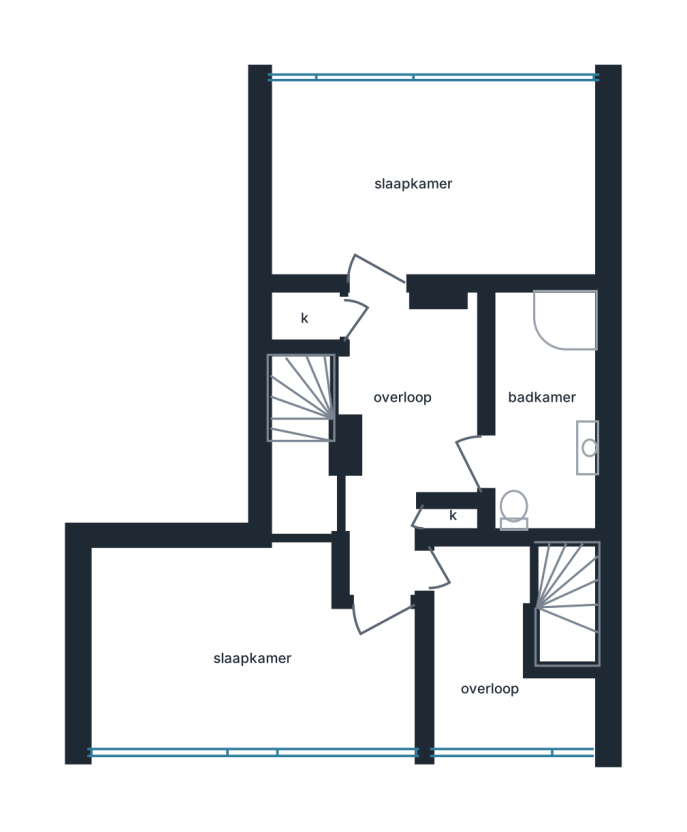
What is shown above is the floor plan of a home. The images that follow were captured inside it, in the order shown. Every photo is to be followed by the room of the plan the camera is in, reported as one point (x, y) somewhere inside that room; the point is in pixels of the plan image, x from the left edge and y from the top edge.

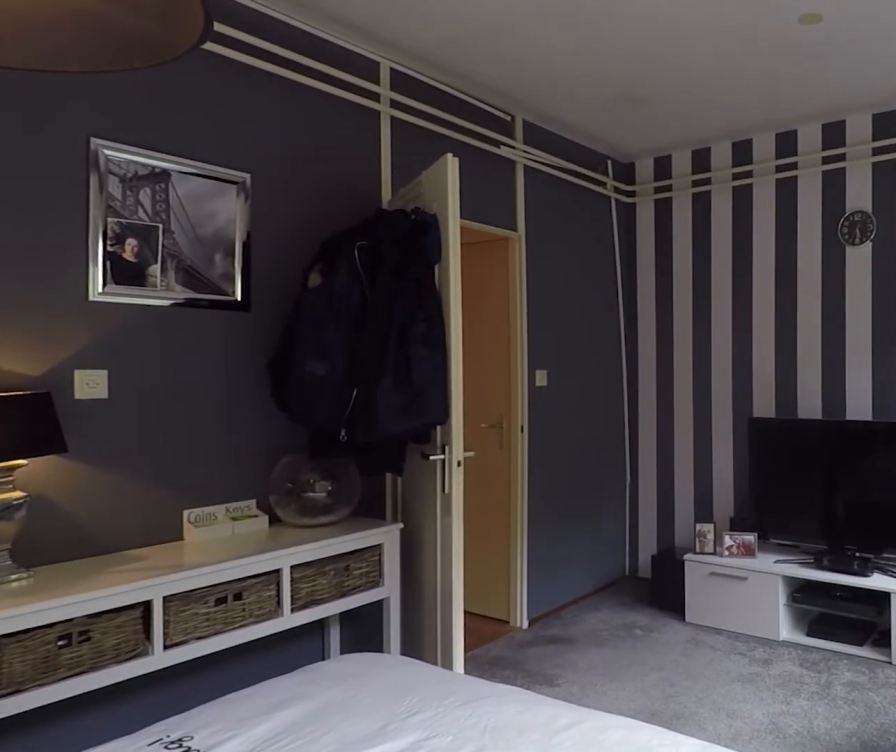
(435, 183)
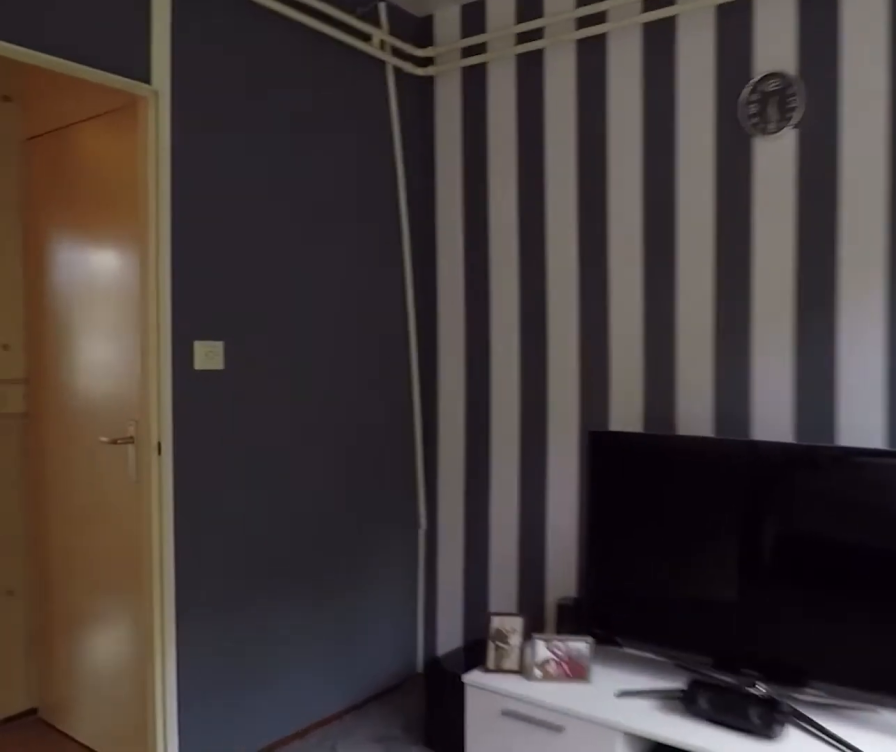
(435, 183)
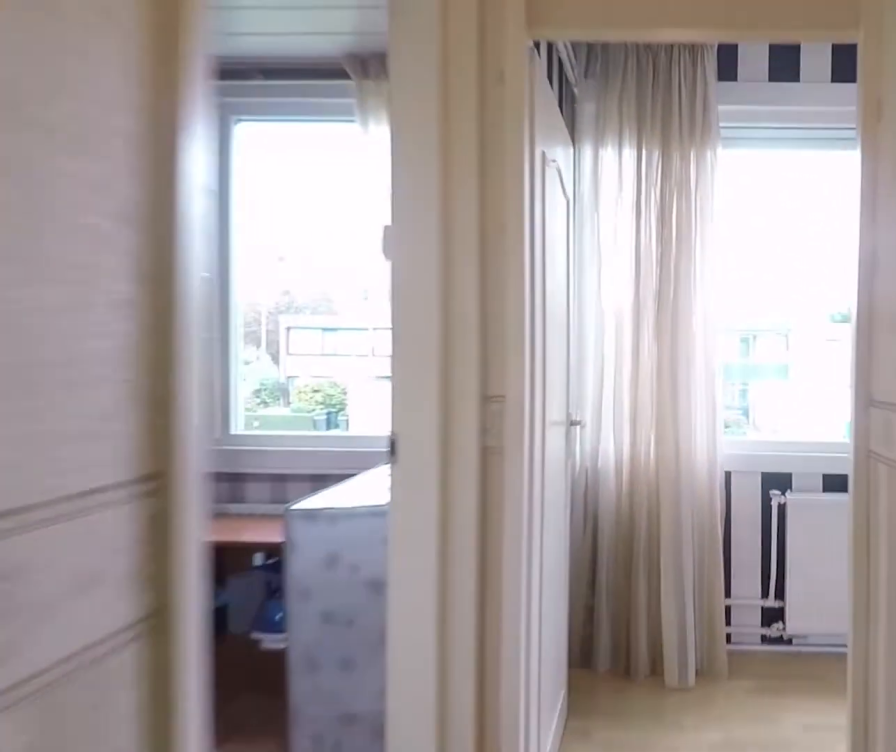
(405, 427)
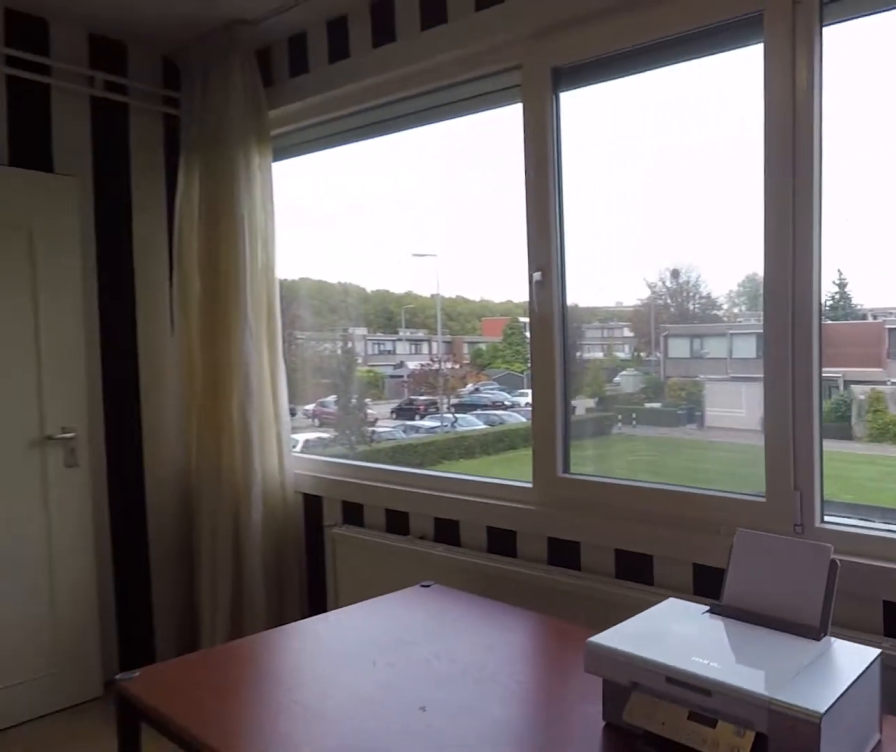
(353, 670)
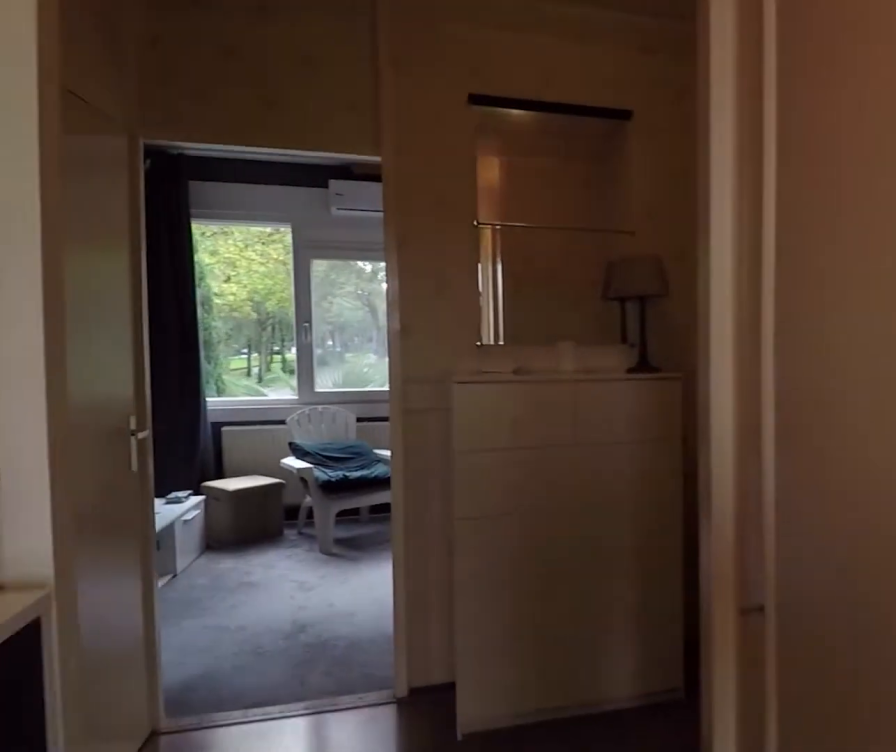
(406, 427)
